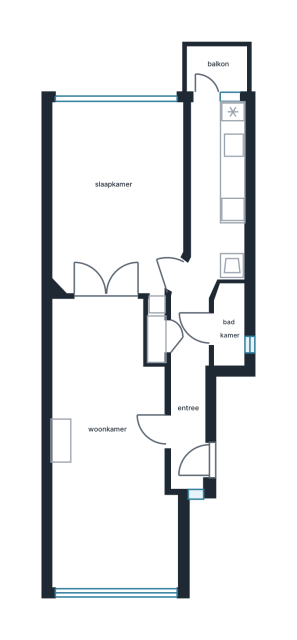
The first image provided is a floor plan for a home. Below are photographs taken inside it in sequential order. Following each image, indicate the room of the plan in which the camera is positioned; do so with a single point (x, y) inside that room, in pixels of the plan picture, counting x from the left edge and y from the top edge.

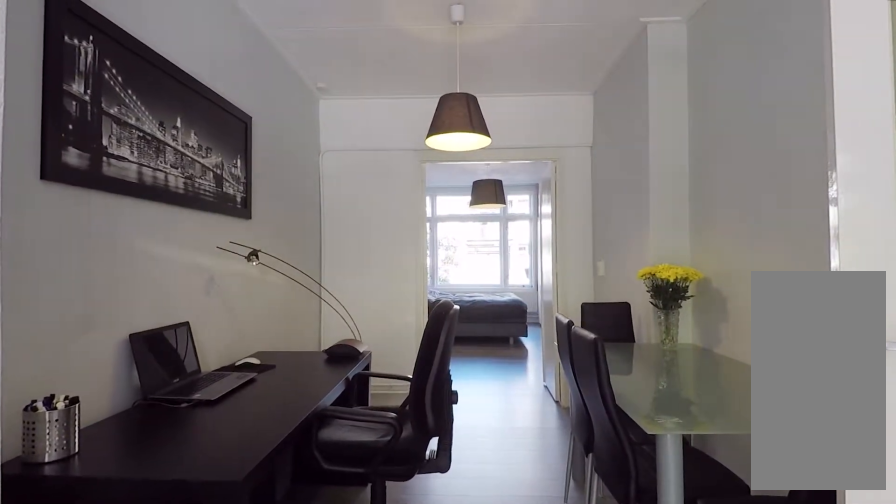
(115, 446)
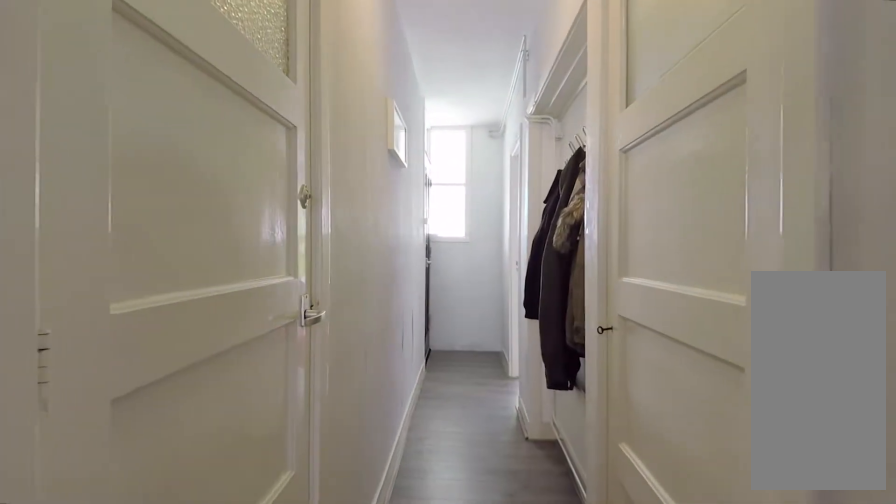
(201, 360)
